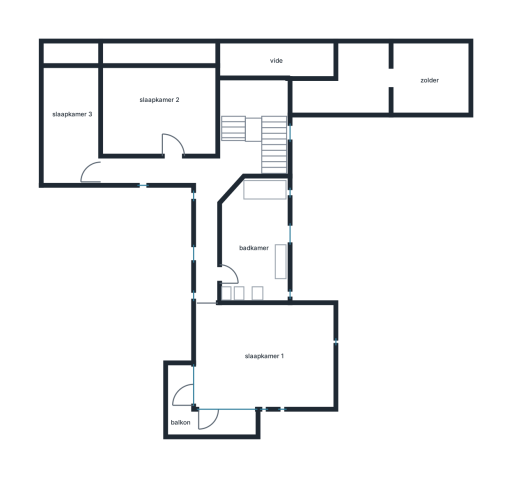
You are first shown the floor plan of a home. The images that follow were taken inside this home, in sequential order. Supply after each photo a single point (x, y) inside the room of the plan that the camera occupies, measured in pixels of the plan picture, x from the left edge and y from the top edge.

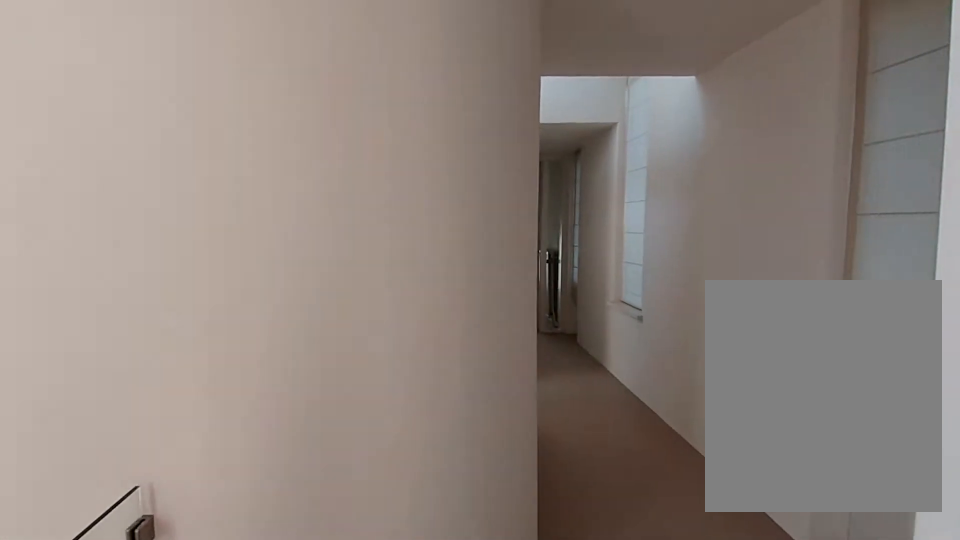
(213, 165)
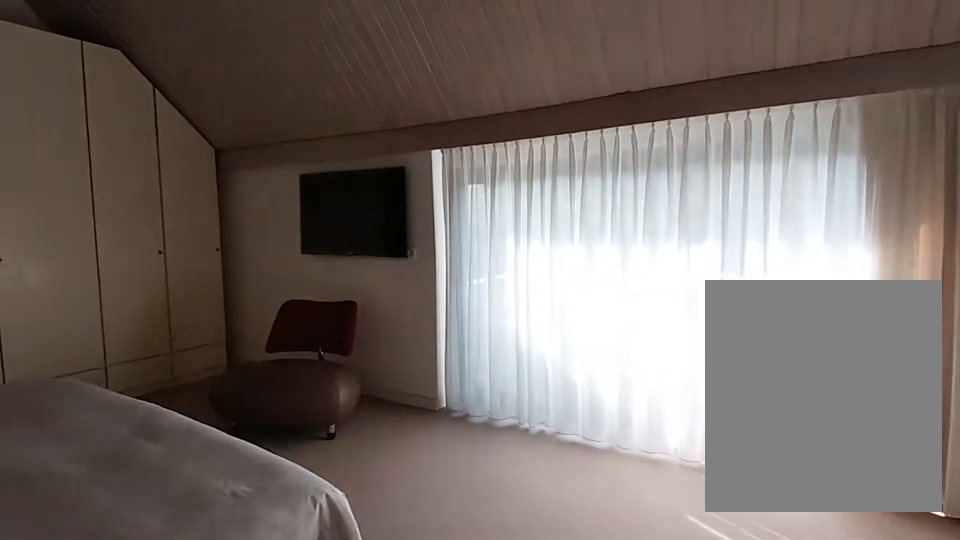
(264, 355)
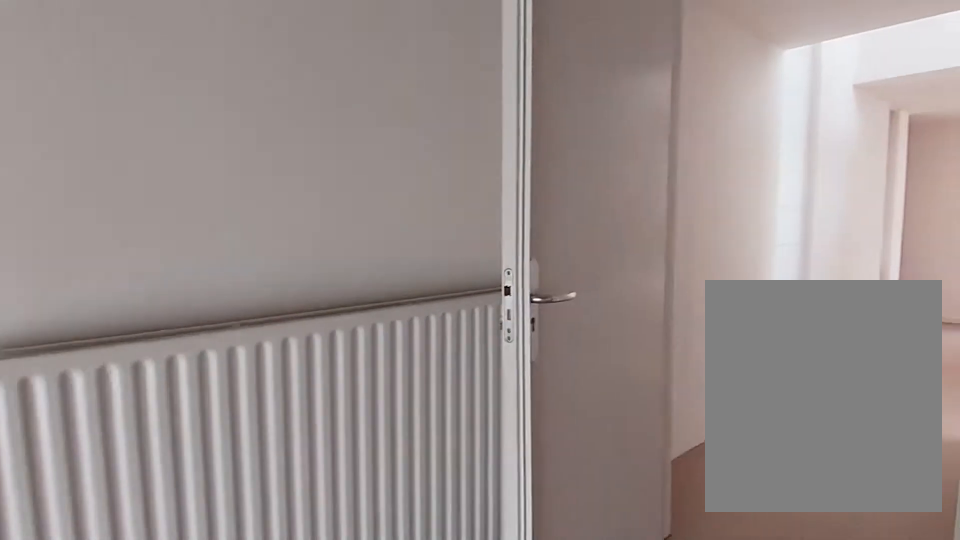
(264, 355)
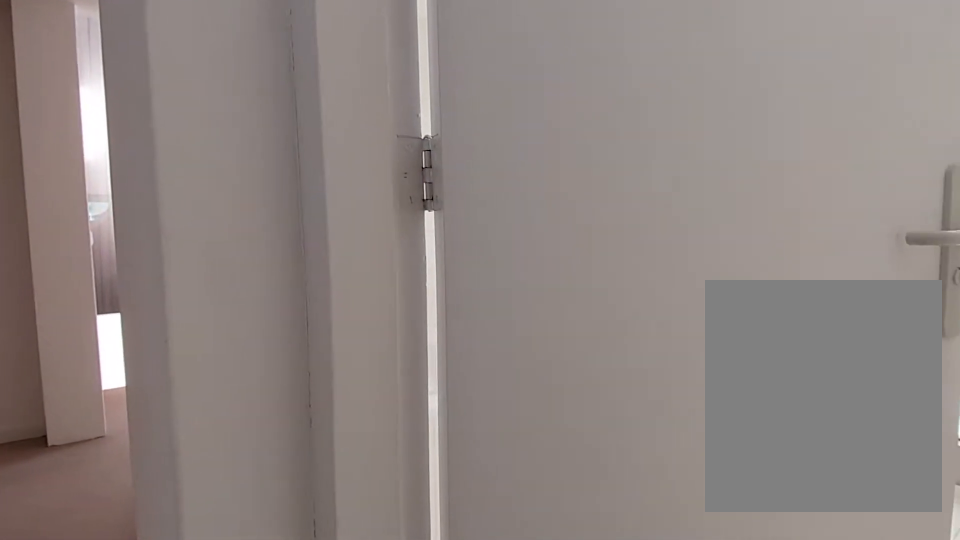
(213, 165)
